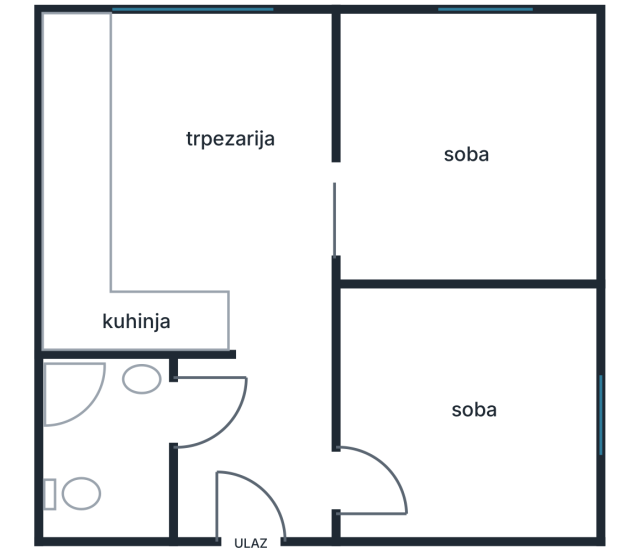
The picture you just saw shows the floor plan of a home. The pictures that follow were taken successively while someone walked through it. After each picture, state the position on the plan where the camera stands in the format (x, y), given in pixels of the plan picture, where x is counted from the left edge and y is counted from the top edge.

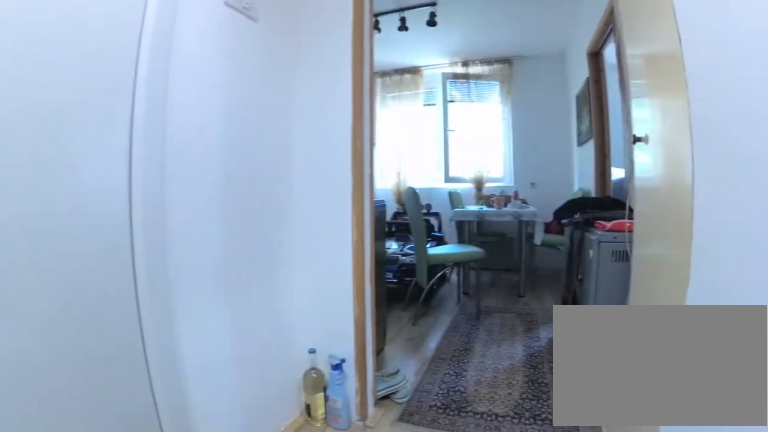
(285, 452)
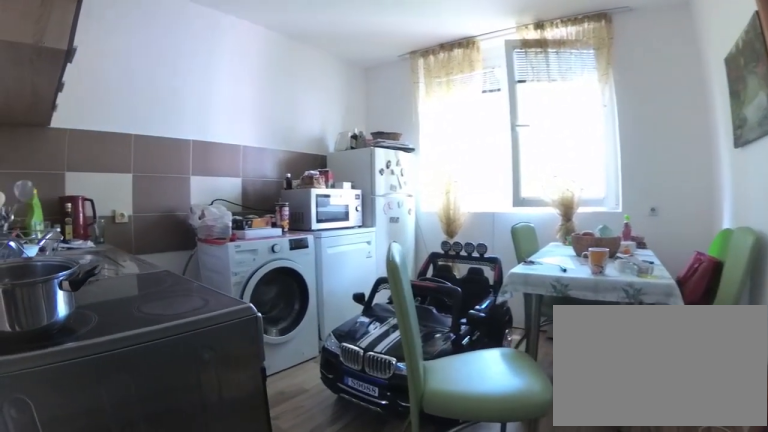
(300, 363)
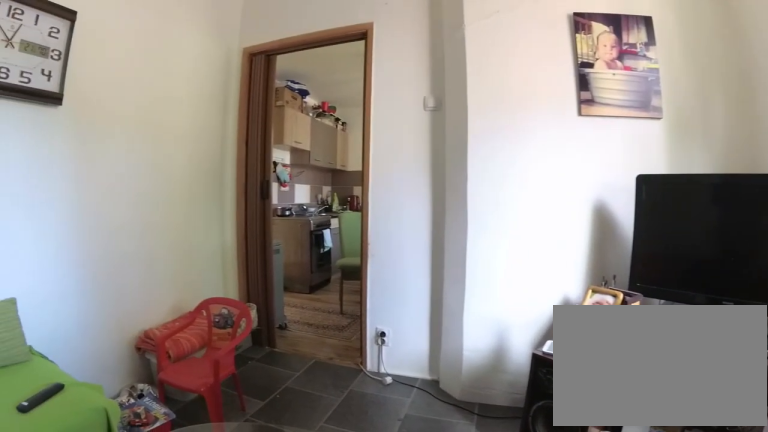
(497, 144)
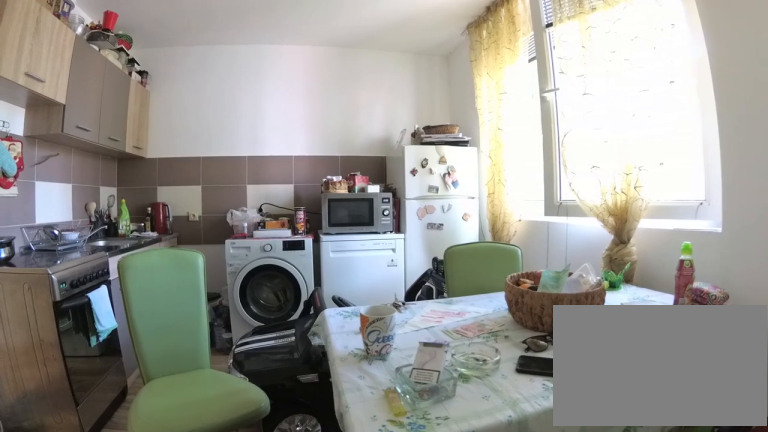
(349, 211)
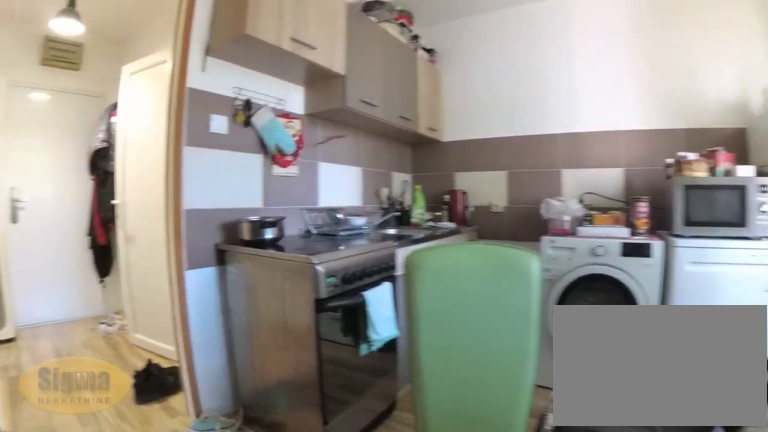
(309, 205)
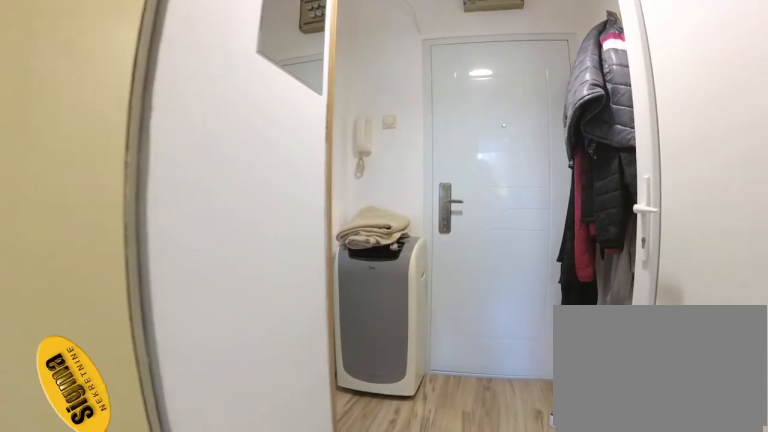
(278, 323)
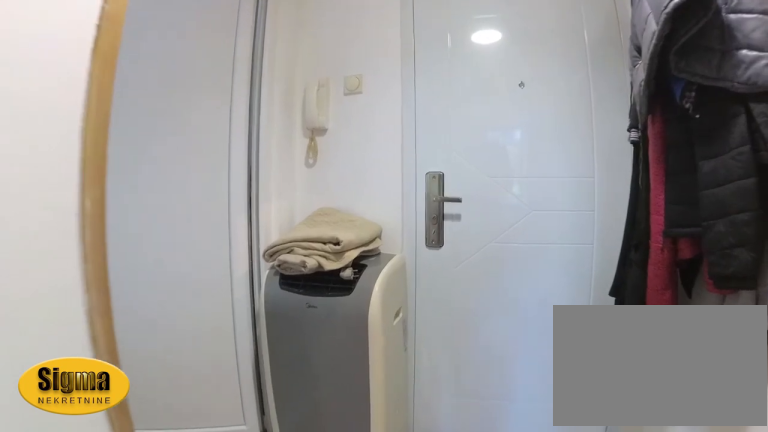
(253, 409)
